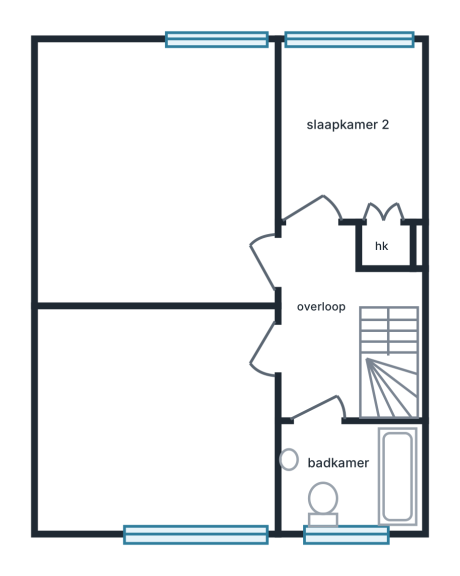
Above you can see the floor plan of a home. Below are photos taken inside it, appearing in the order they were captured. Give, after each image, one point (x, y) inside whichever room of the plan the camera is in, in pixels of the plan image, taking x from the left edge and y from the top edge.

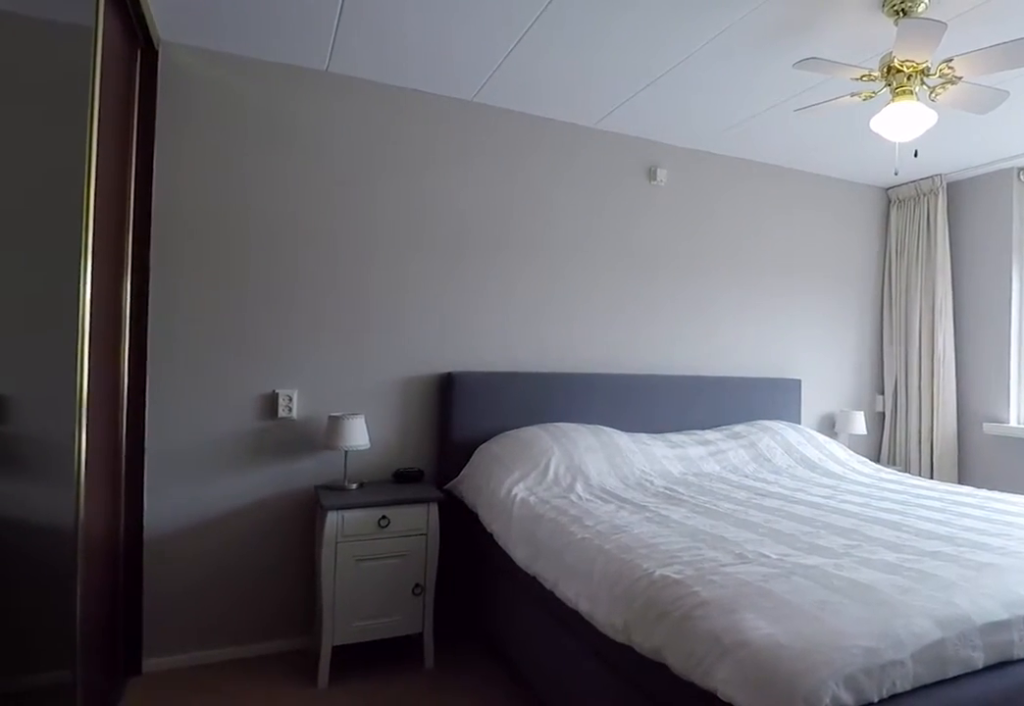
(157, 175)
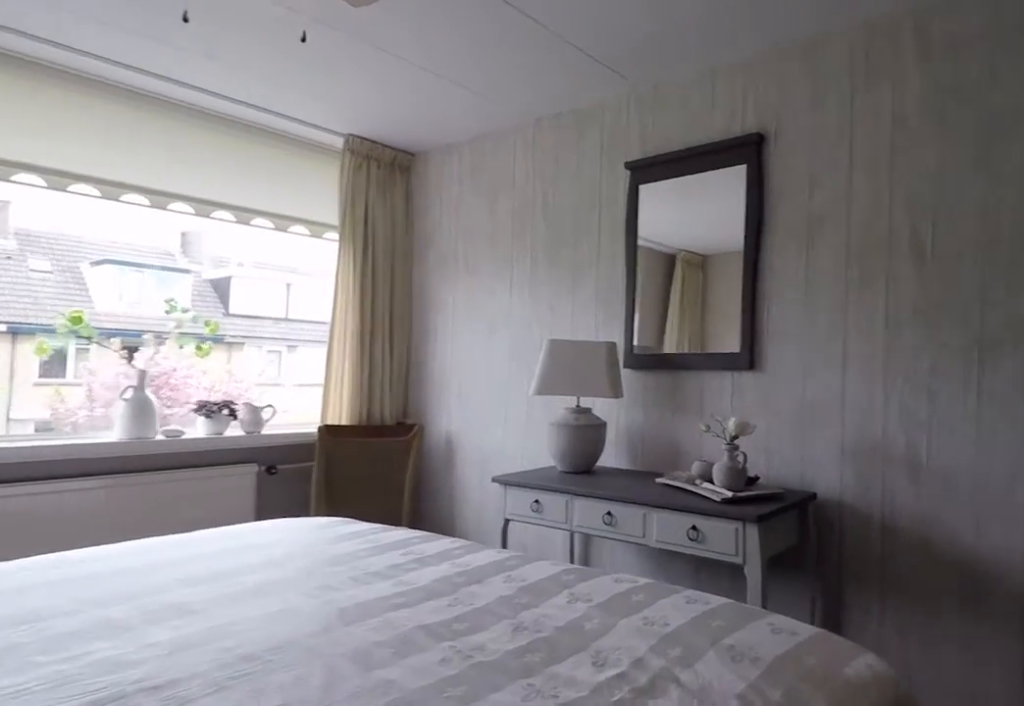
(157, 175)
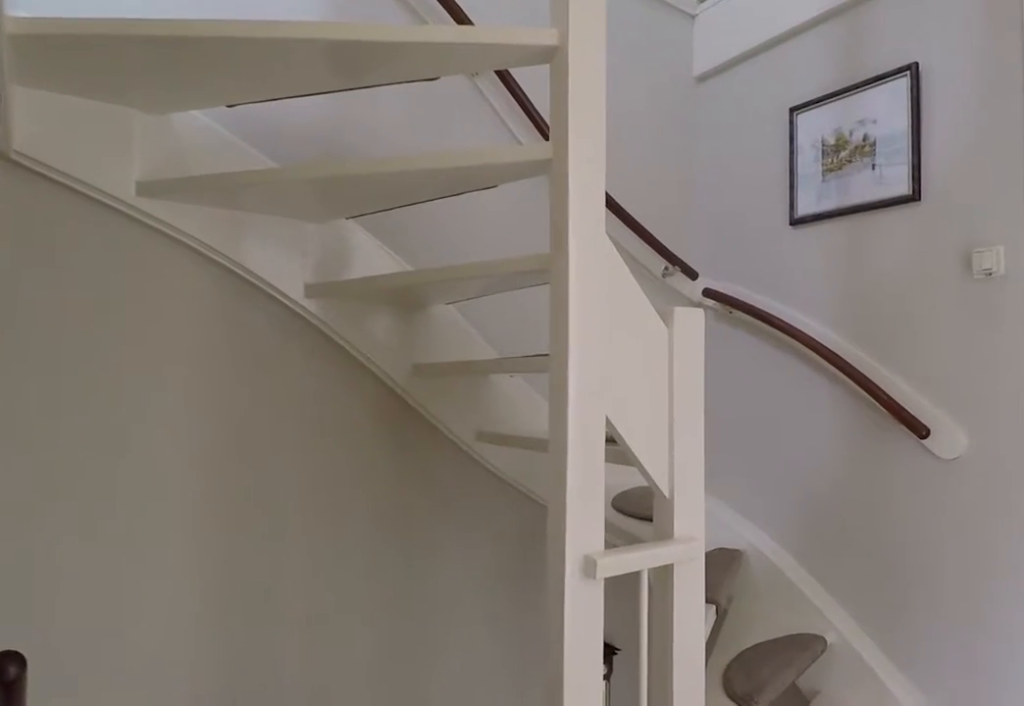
(327, 321)
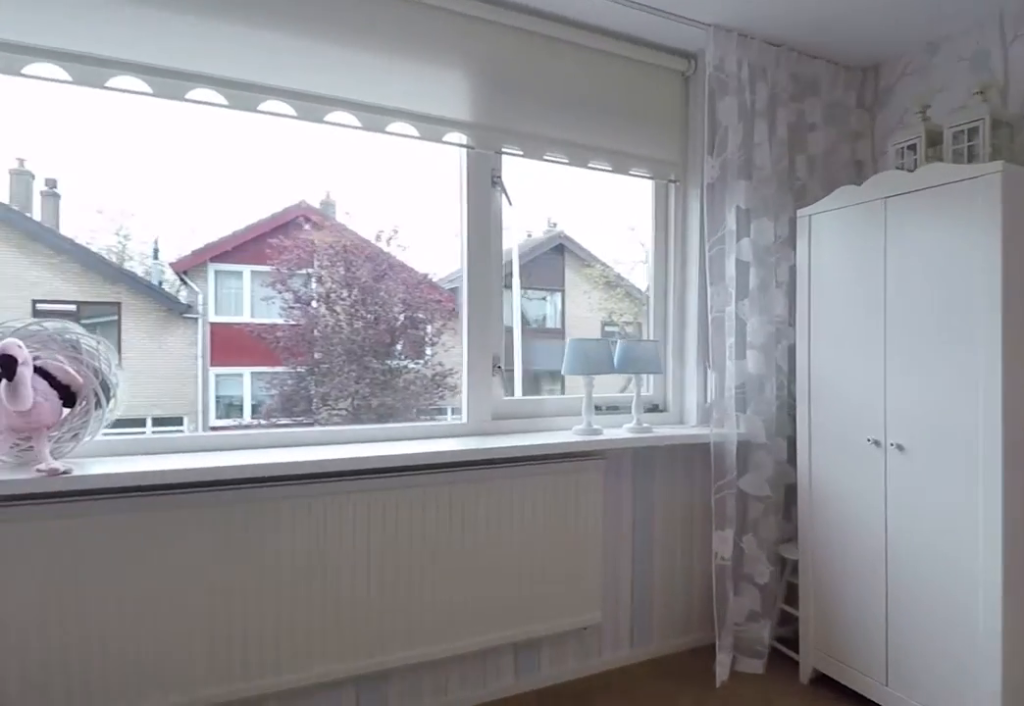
(52, 414)
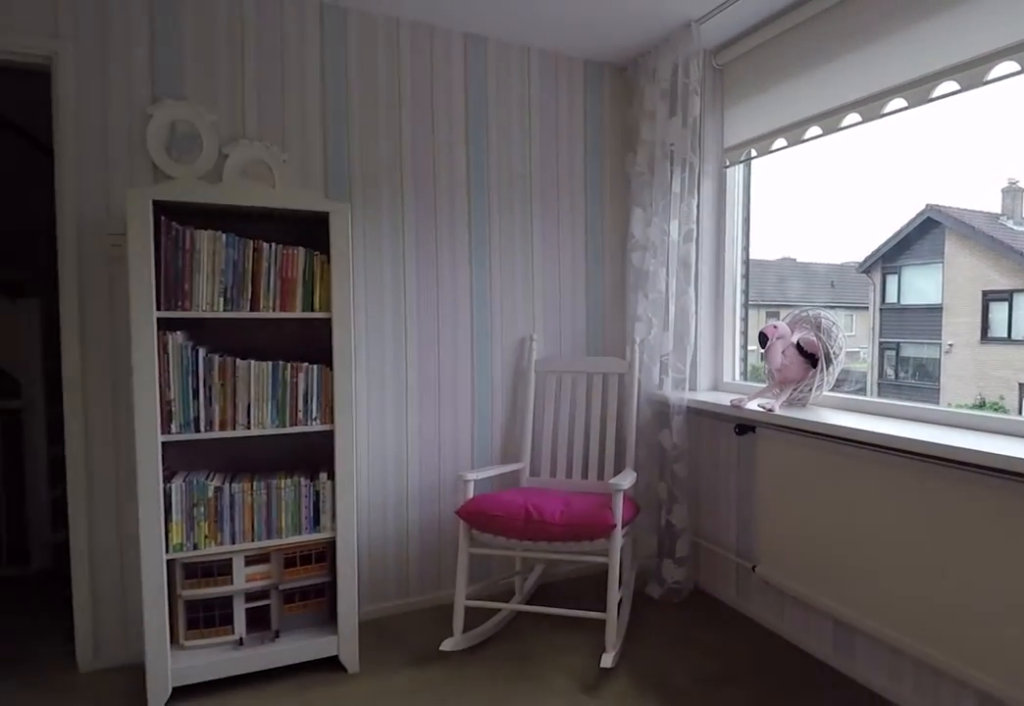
(52, 414)
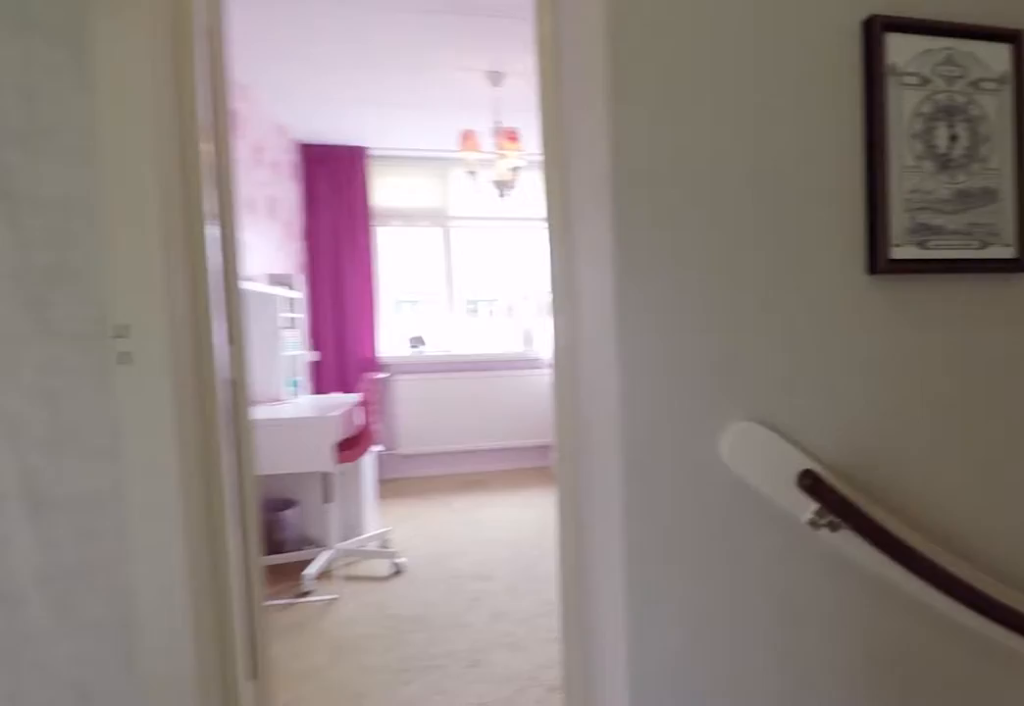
(326, 322)
